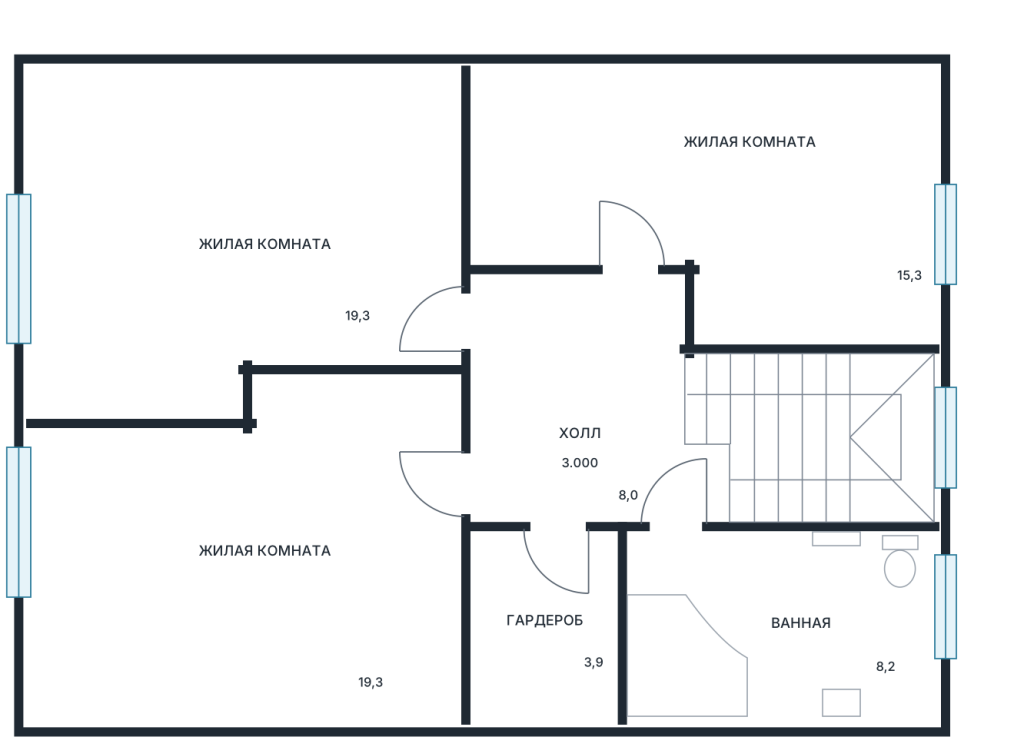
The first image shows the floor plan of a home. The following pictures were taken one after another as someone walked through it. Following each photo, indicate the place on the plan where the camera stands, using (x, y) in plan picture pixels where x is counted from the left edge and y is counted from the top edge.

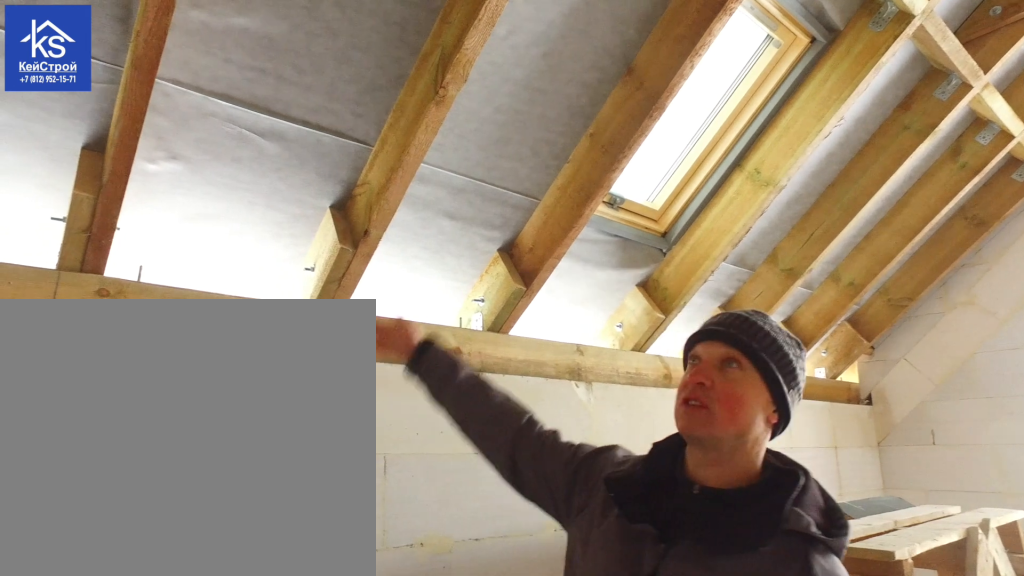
(680, 208)
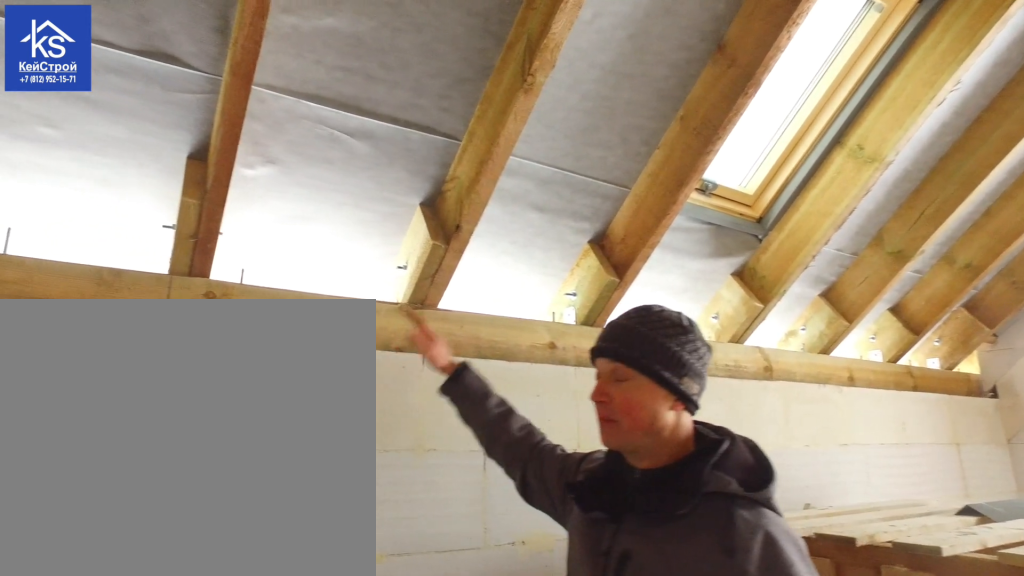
(694, 195)
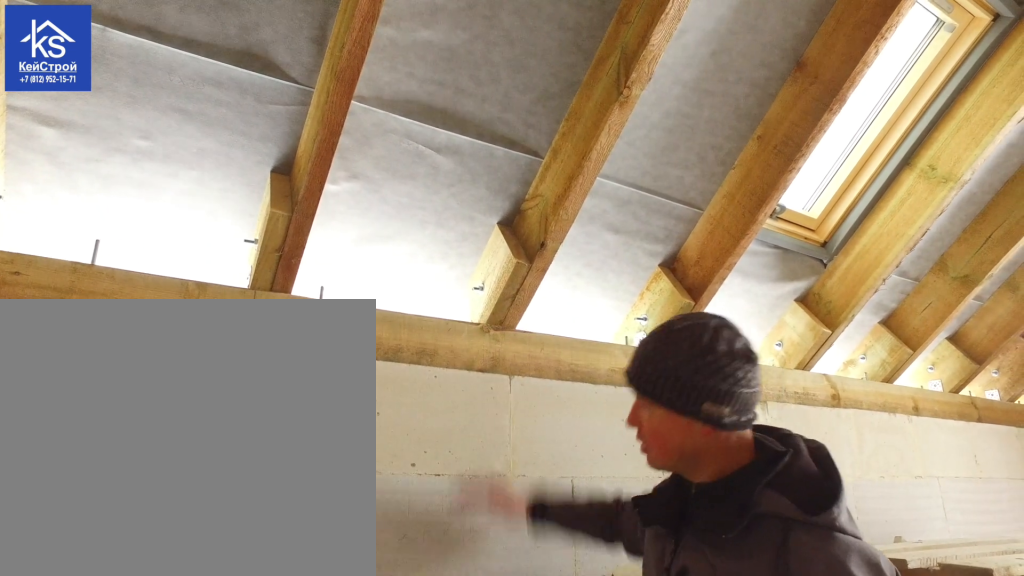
(709, 174)
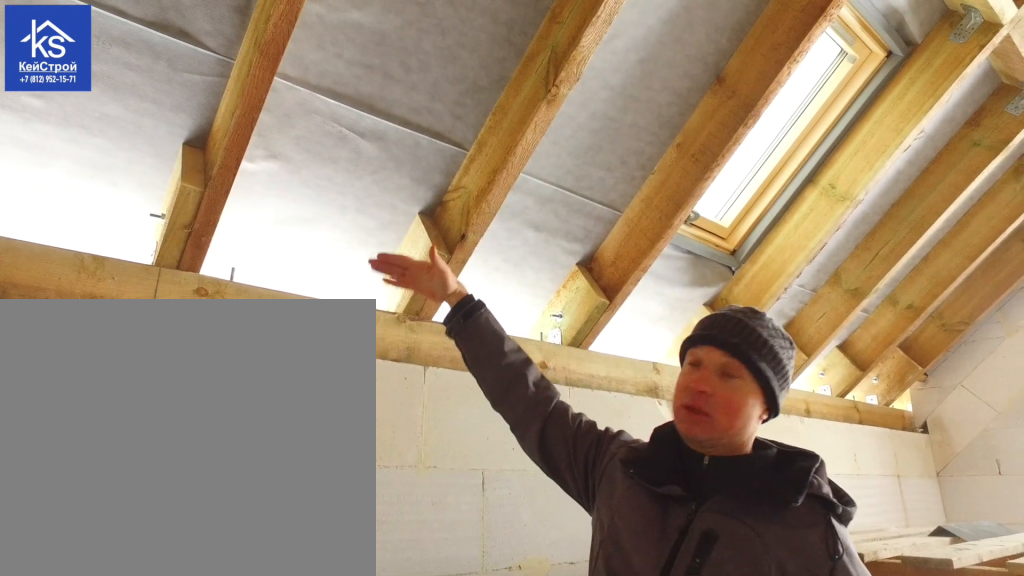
(711, 174)
